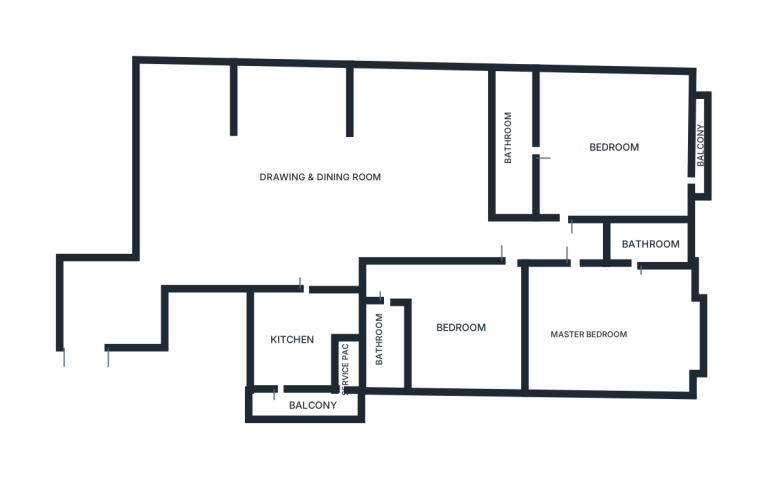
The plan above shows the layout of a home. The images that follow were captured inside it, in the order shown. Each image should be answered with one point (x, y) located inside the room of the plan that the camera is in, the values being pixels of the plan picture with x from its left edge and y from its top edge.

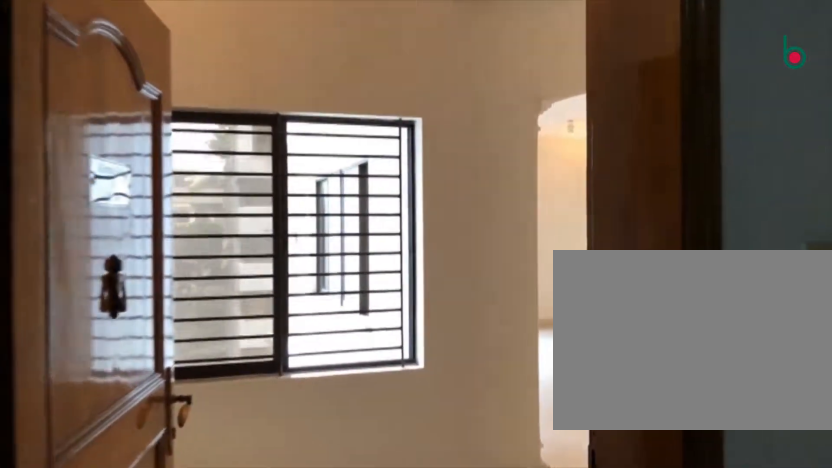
(90, 329)
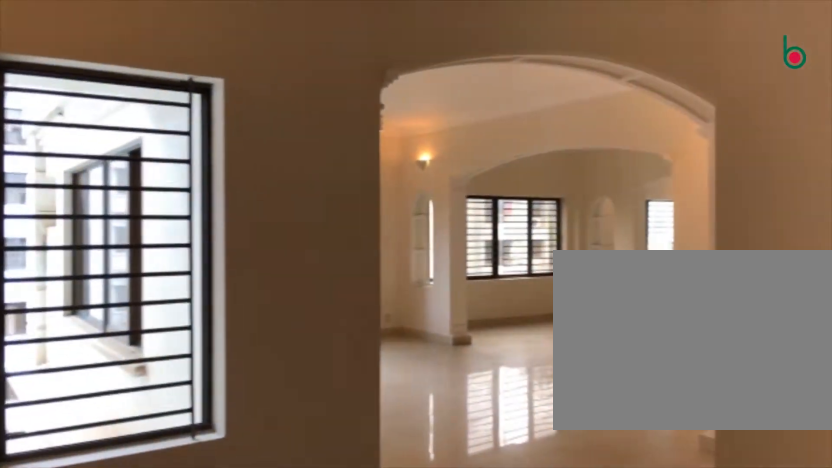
(90, 329)
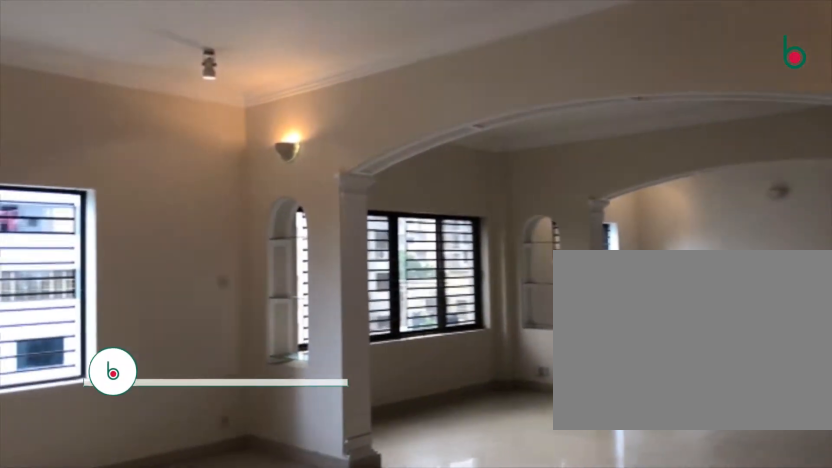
(202, 197)
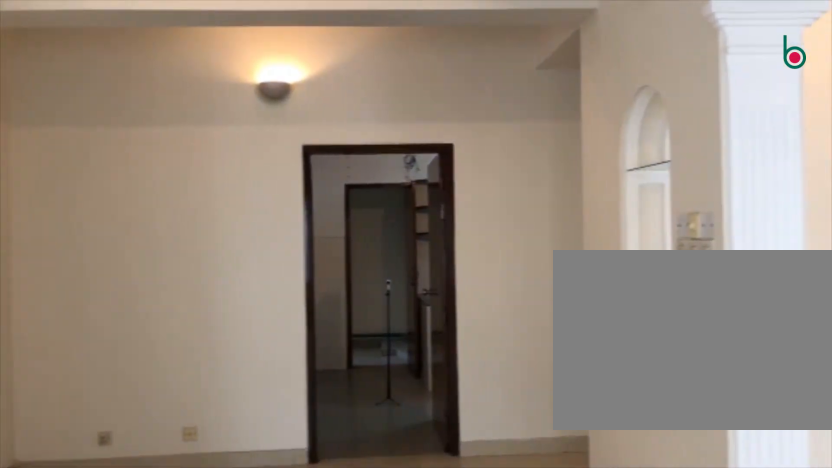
(305, 208)
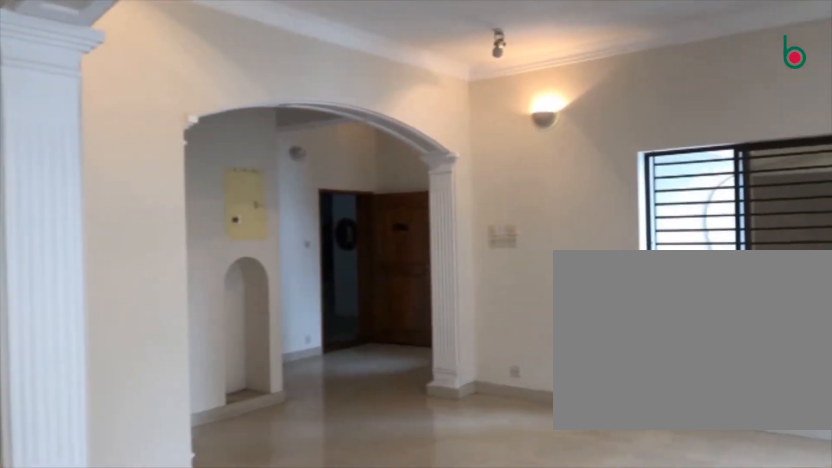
(305, 208)
